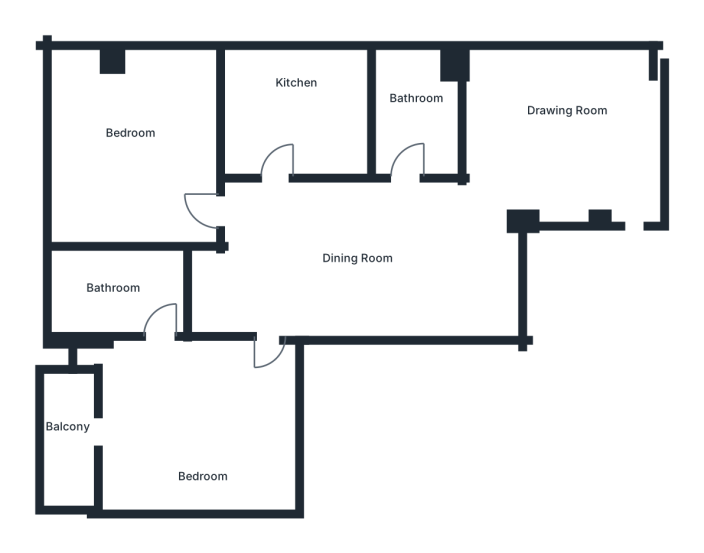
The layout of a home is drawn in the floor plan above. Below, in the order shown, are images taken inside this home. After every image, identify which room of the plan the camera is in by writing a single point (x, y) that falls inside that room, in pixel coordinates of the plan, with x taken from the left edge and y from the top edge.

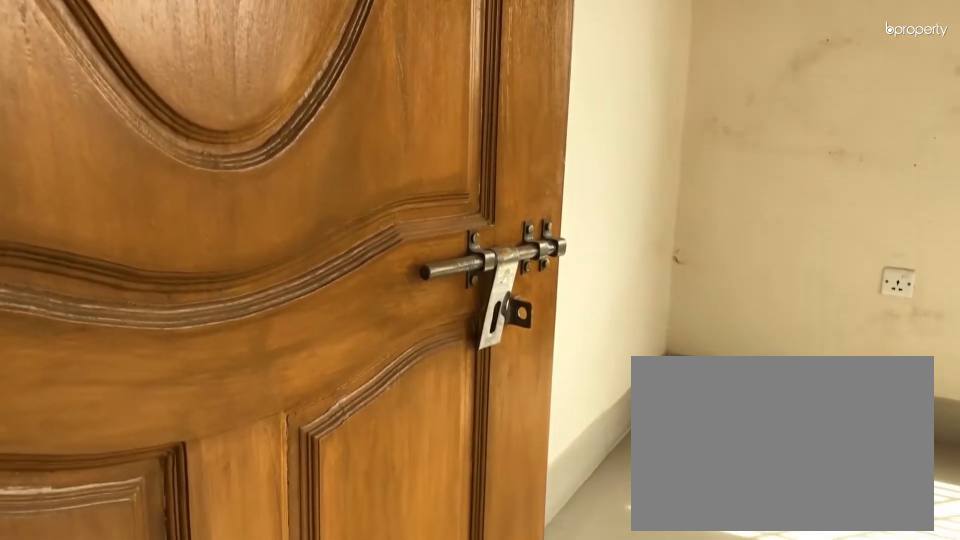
(136, 148)
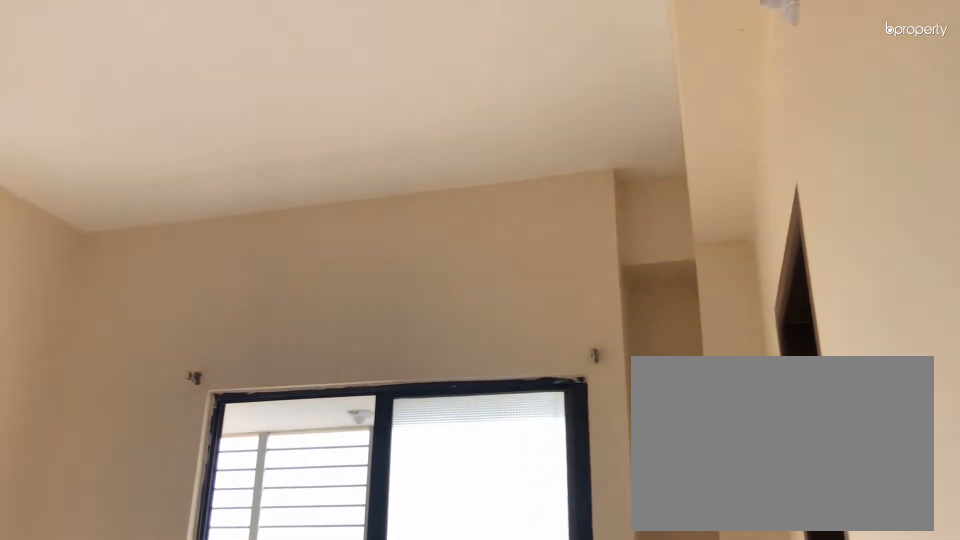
(200, 428)
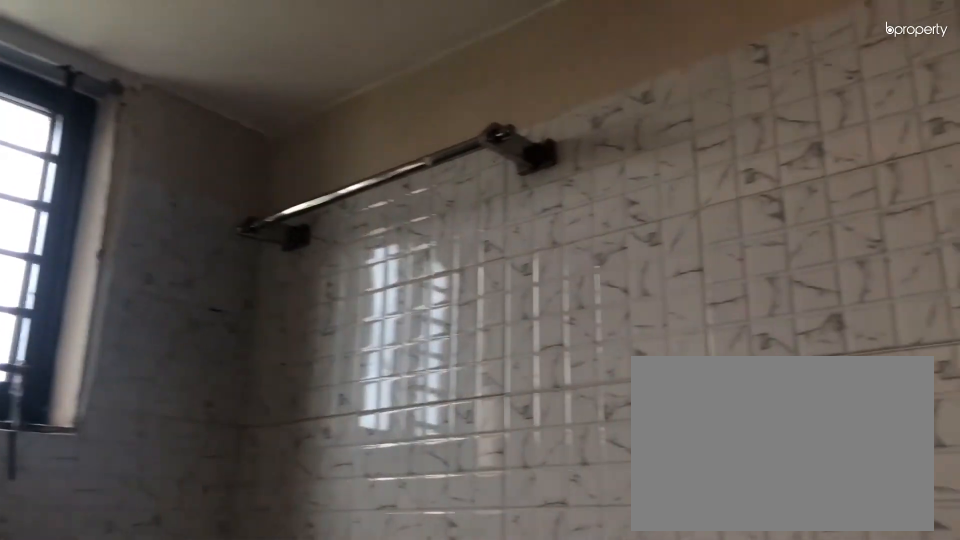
(97, 276)
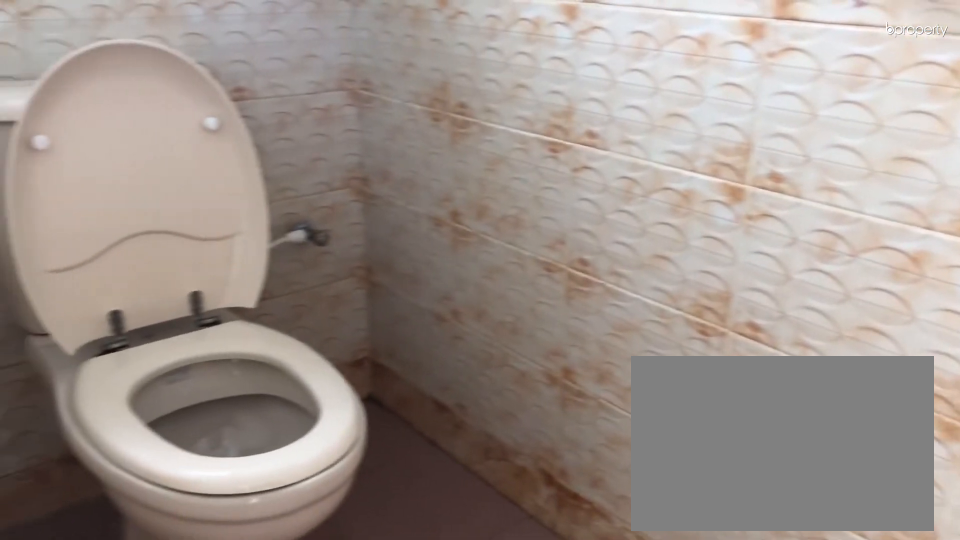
(97, 276)
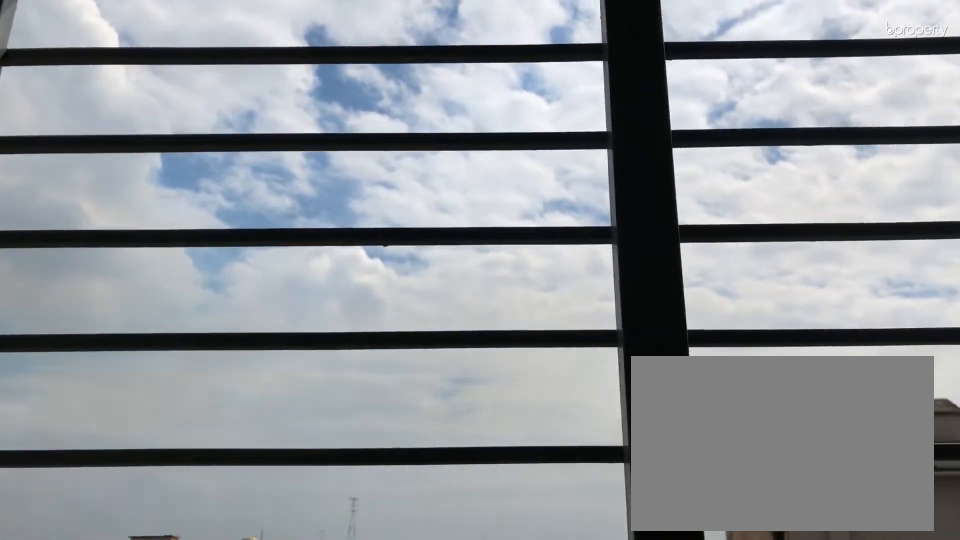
(76, 432)
